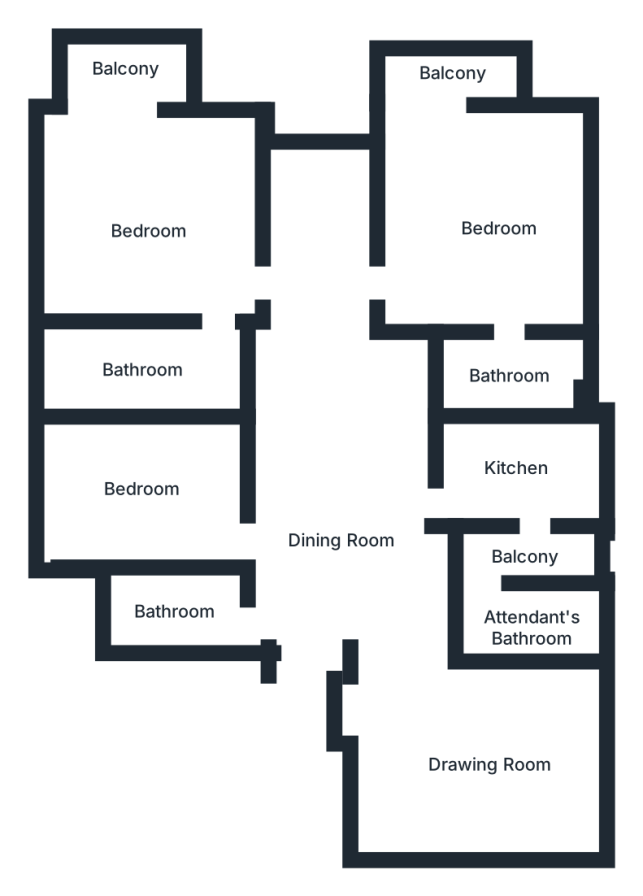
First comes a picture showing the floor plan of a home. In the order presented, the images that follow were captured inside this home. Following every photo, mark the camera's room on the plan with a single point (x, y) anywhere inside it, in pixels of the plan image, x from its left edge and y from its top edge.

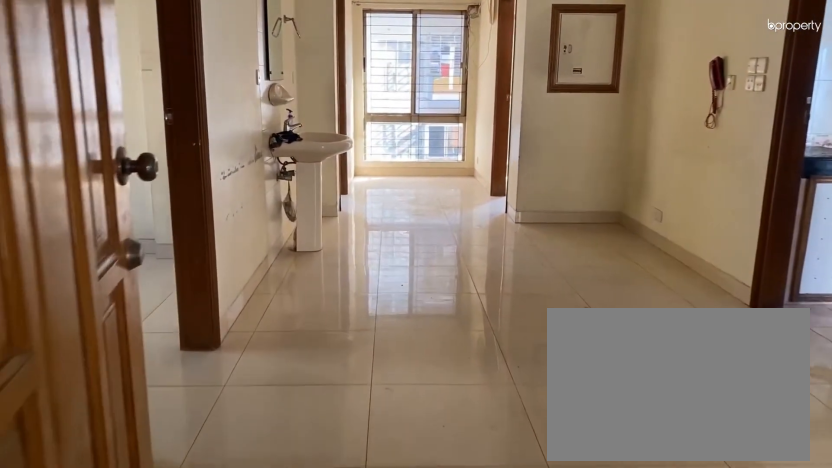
(331, 563)
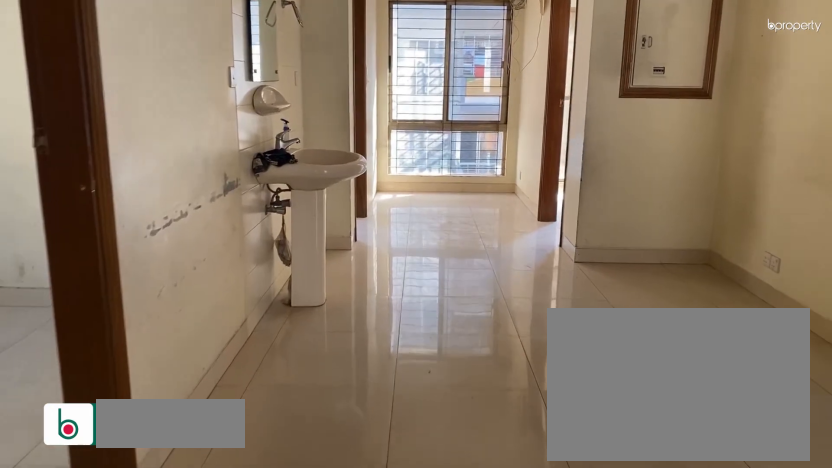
(331, 563)
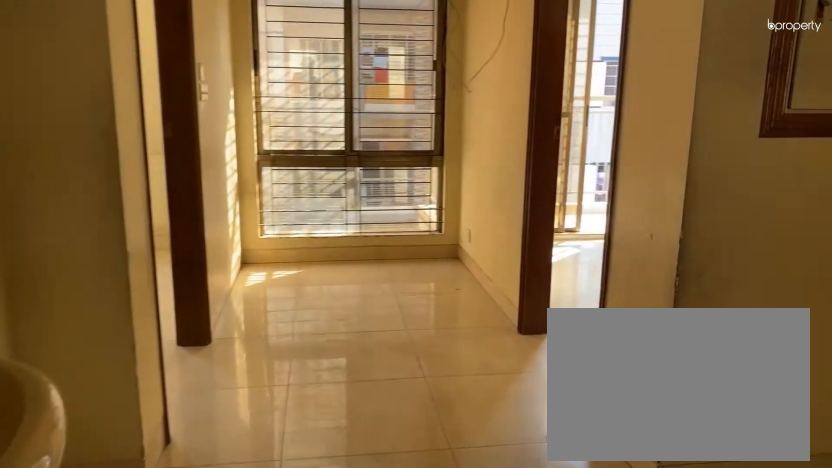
(314, 363)
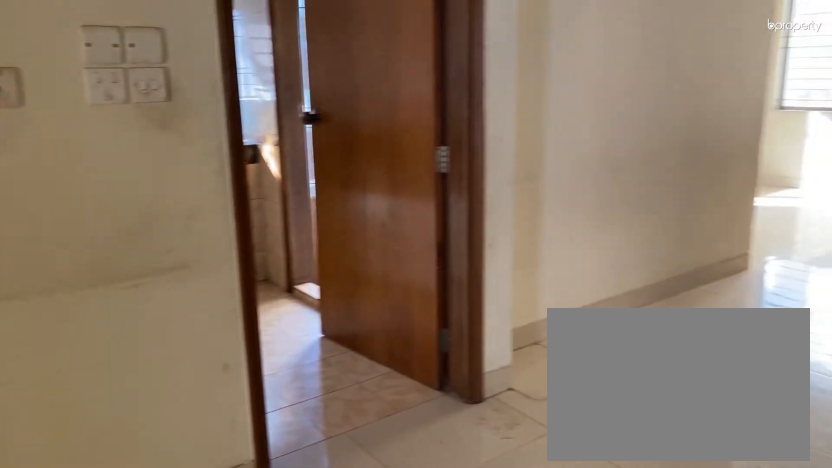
(314, 363)
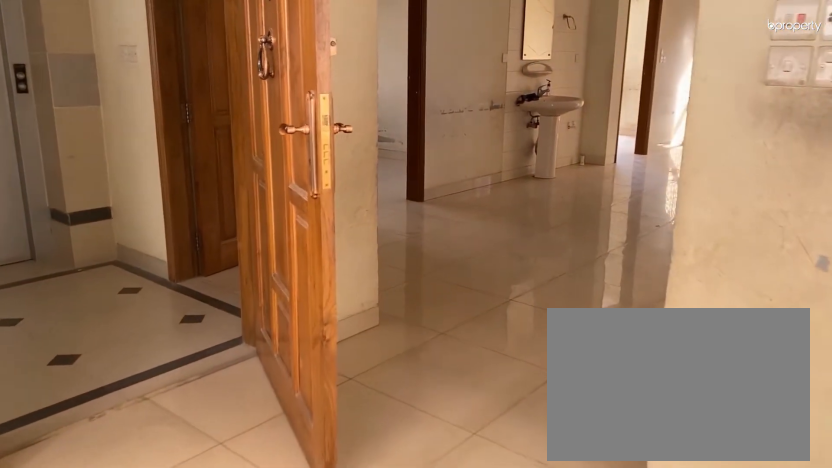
(473, 761)
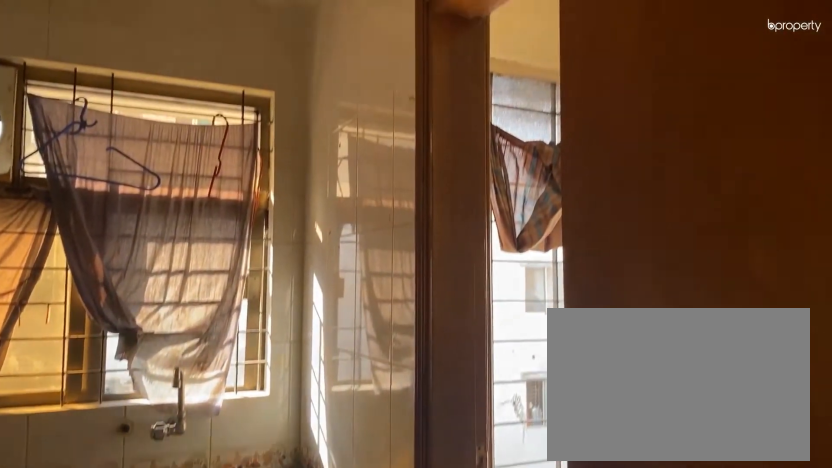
(513, 469)
